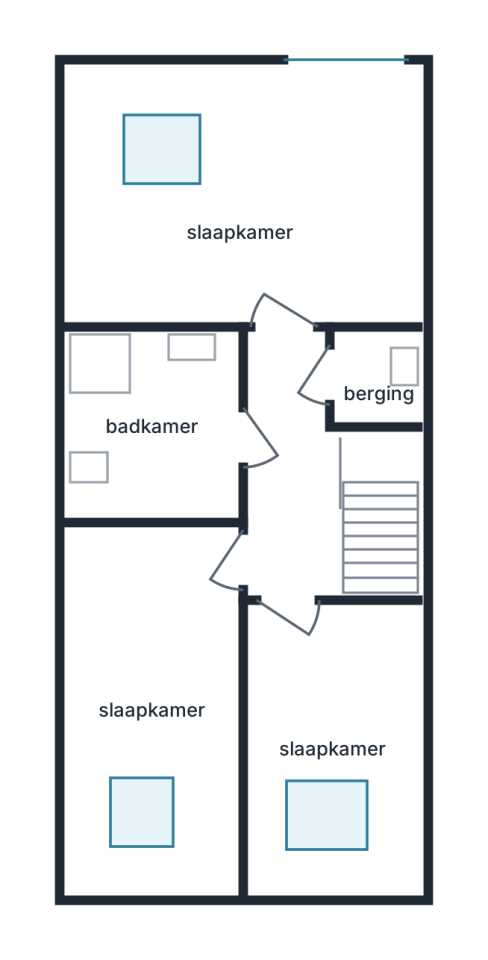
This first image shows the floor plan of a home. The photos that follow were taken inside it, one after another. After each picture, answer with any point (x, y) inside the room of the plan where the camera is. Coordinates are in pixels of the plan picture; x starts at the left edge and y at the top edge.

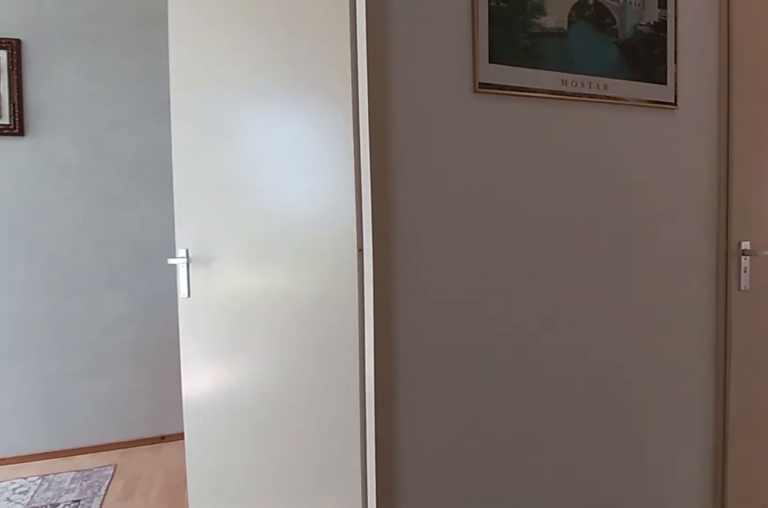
(292, 472)
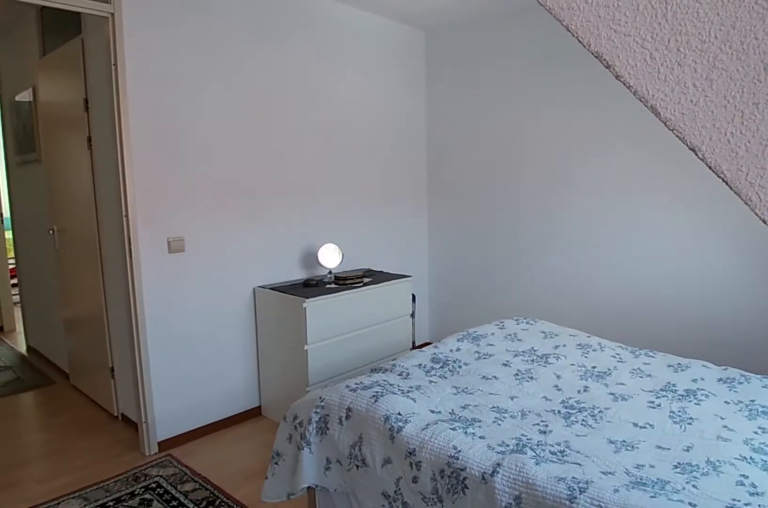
(251, 206)
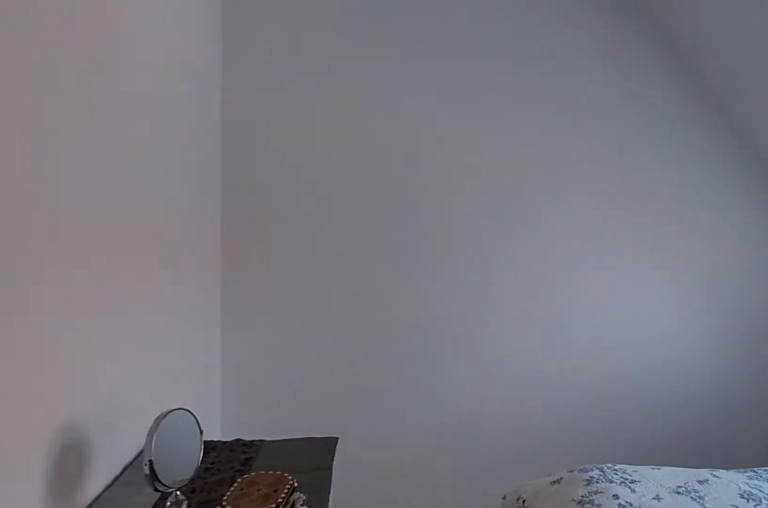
(251, 206)
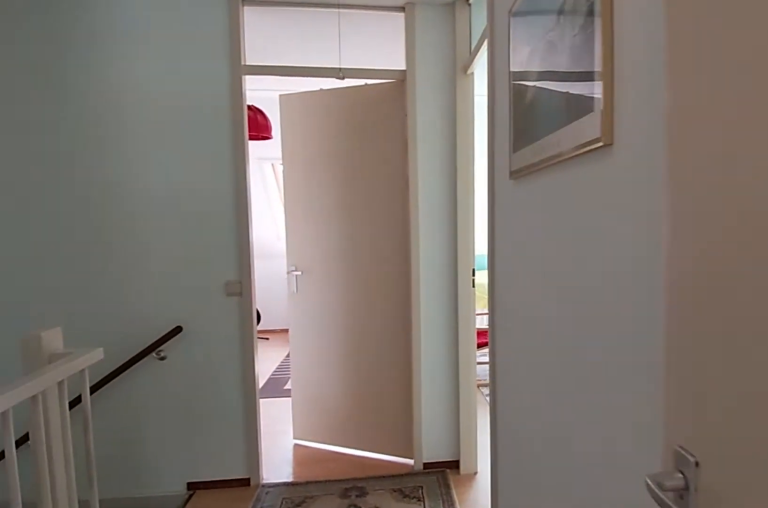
(292, 472)
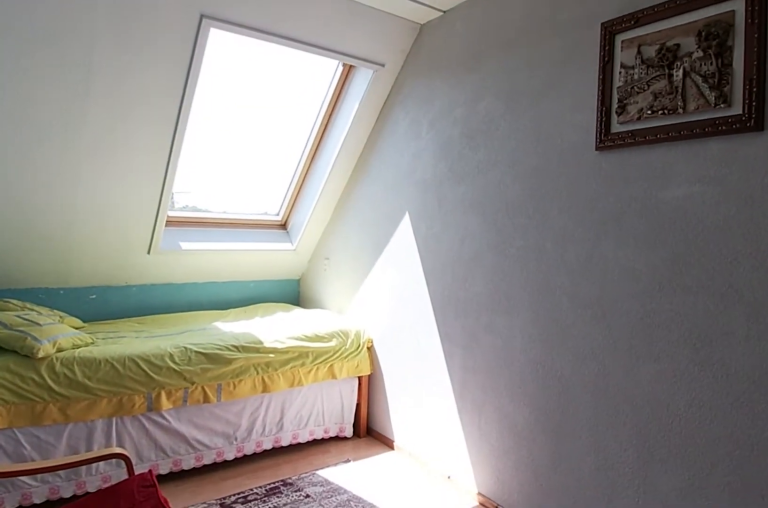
(155, 691)
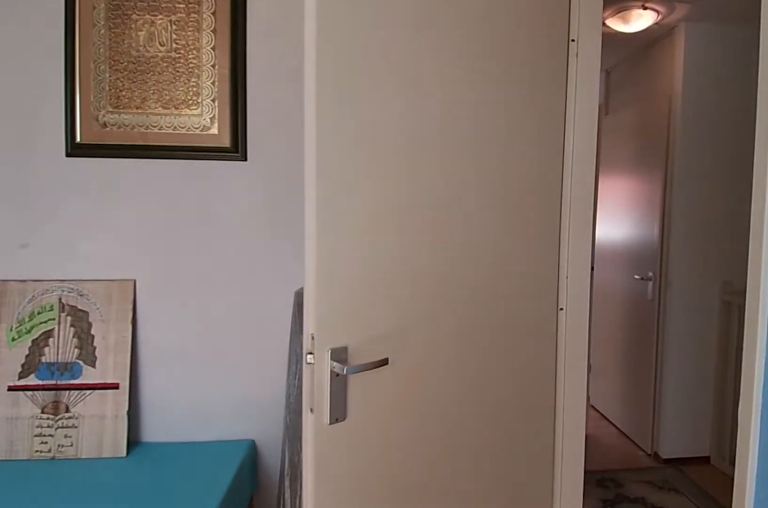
(155, 691)
